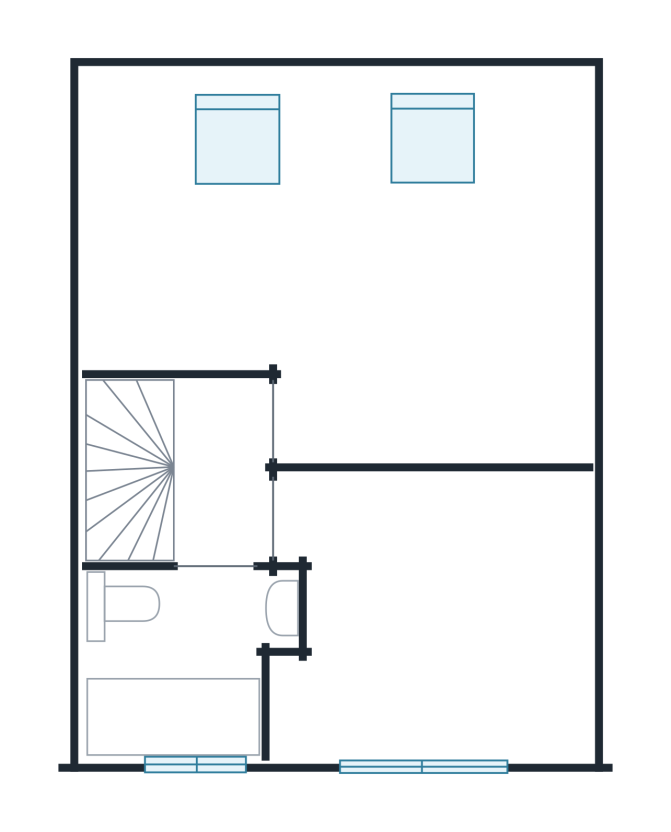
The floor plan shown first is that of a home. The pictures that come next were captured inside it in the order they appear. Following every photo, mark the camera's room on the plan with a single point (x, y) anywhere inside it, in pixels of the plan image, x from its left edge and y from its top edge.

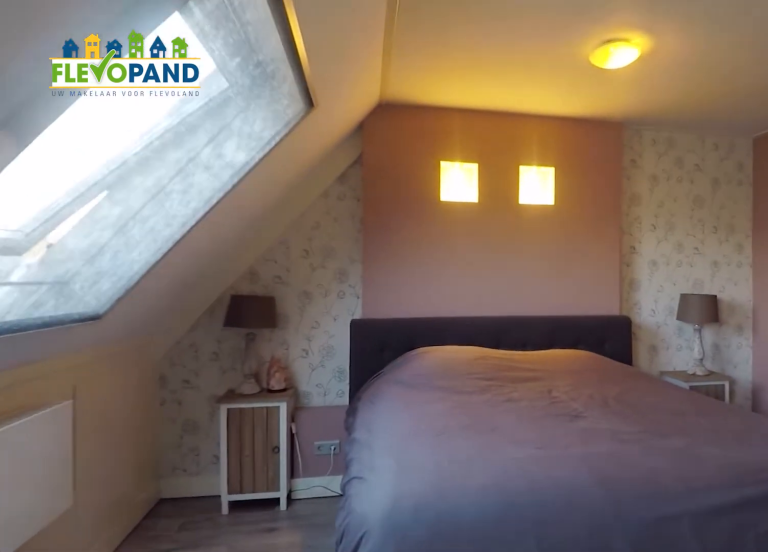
(322, 224)
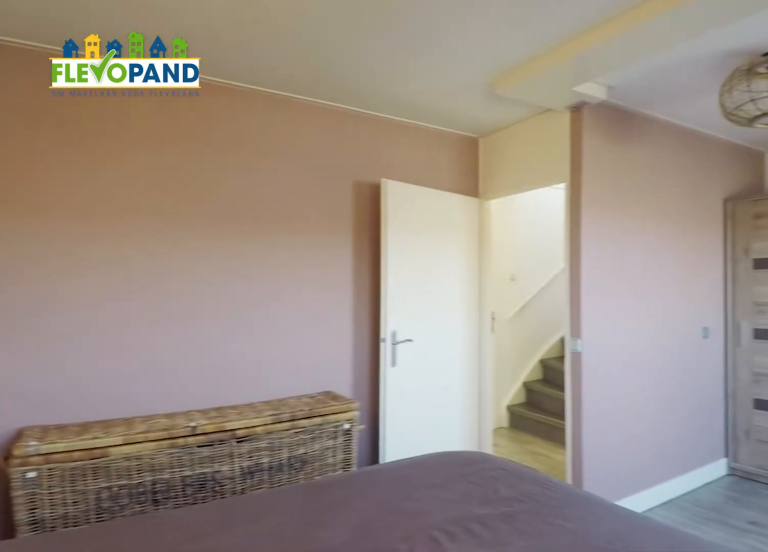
(322, 224)
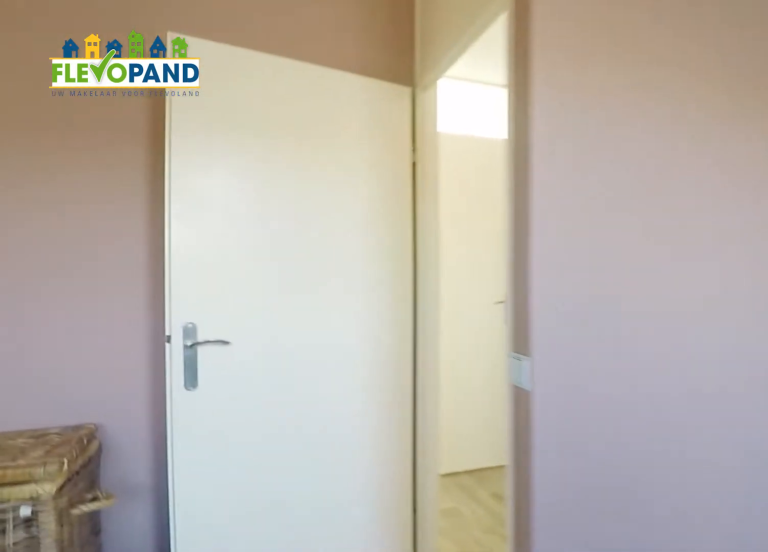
(322, 224)
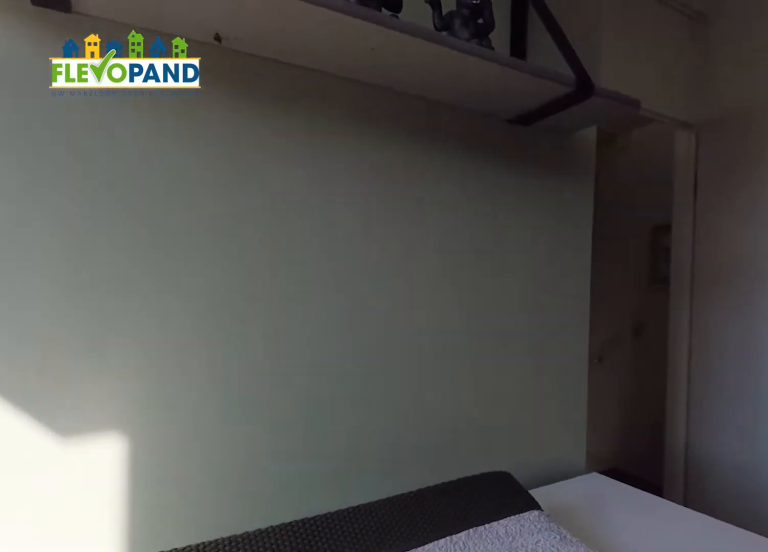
(435, 616)
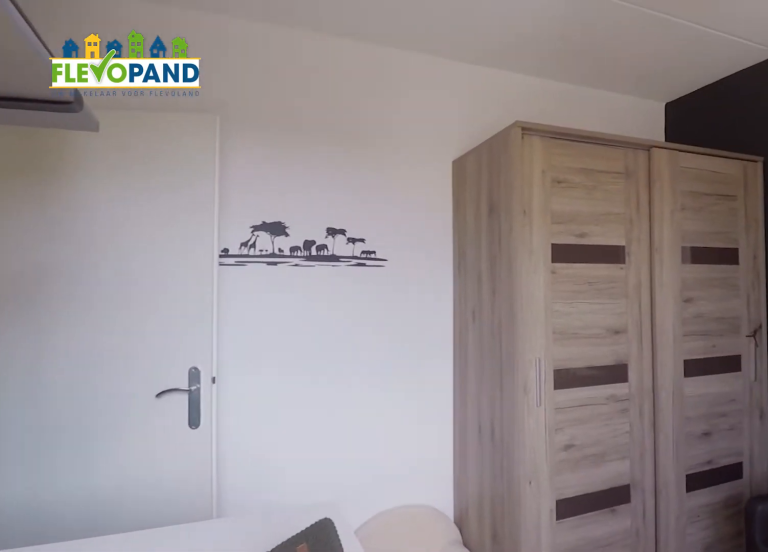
(435, 616)
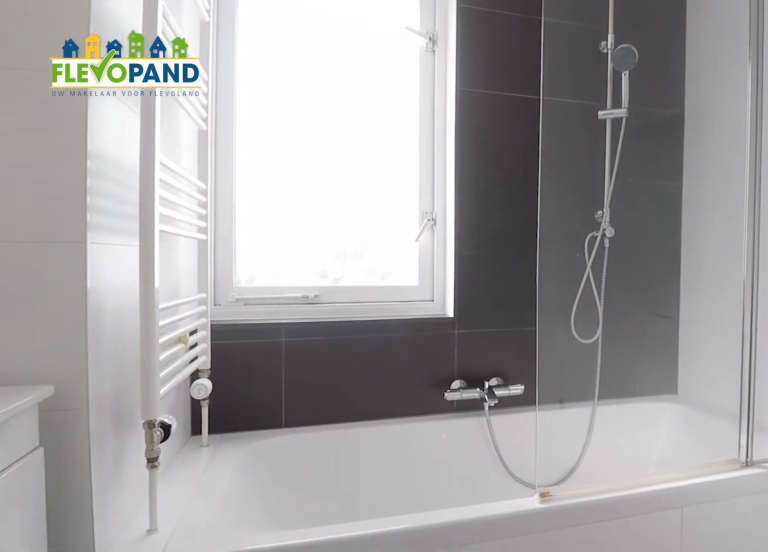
(174, 715)
